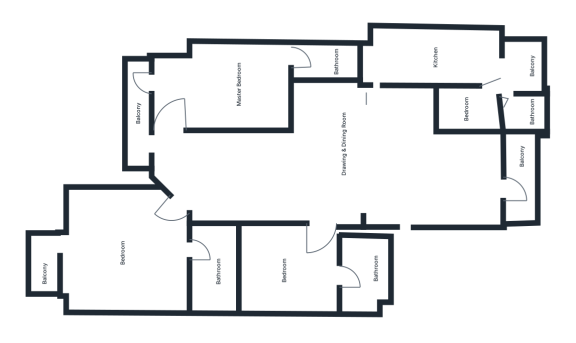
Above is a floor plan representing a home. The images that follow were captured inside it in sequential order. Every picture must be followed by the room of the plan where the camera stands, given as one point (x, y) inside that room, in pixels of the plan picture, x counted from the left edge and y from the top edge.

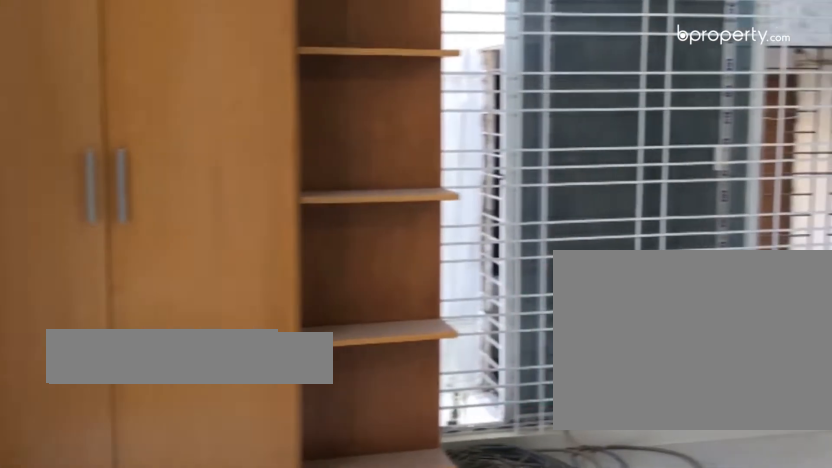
(231, 75)
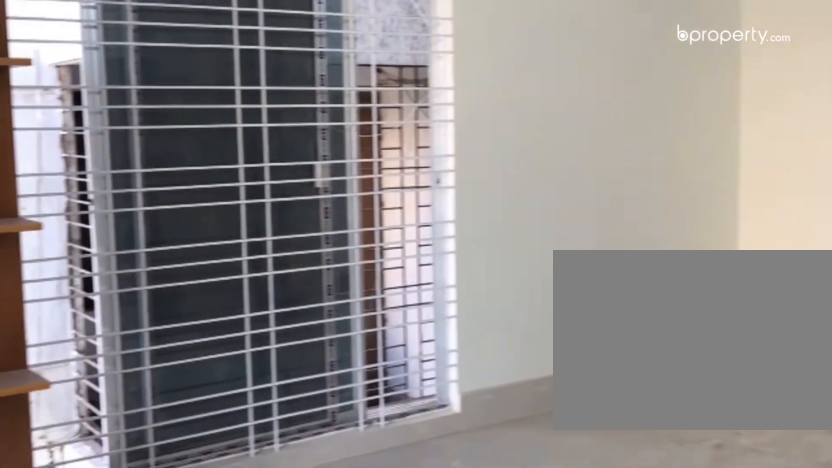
(231, 75)
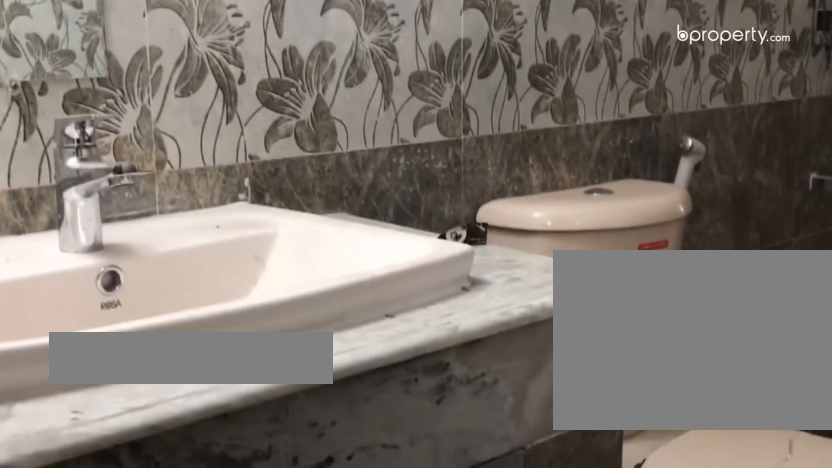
(332, 63)
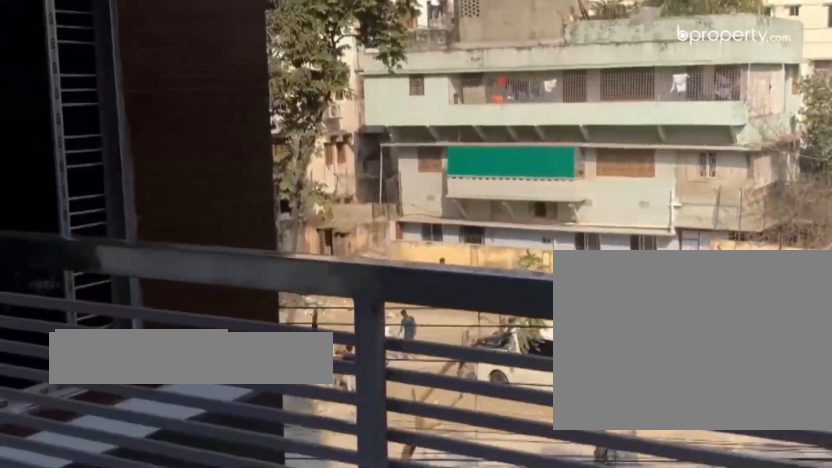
(131, 101)
